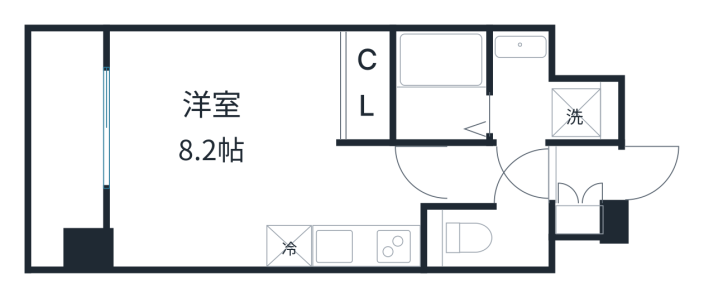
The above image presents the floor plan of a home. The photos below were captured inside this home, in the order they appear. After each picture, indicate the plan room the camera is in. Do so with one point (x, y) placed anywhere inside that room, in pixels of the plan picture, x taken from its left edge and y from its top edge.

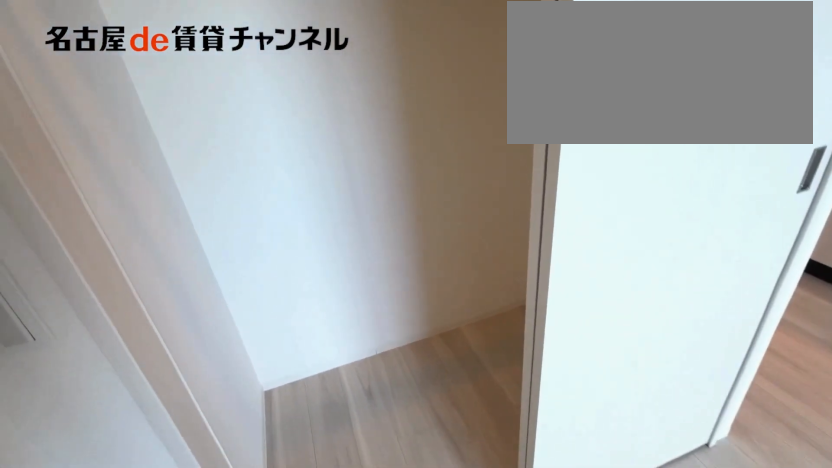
(368, 85)
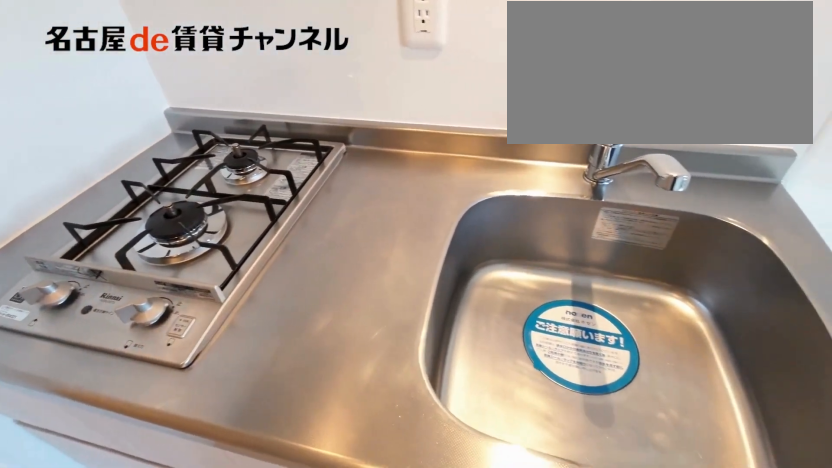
(366, 246)
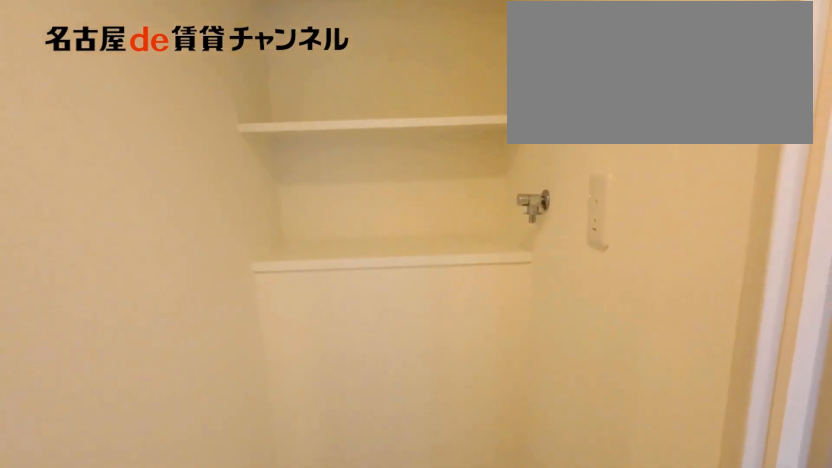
(545, 95)
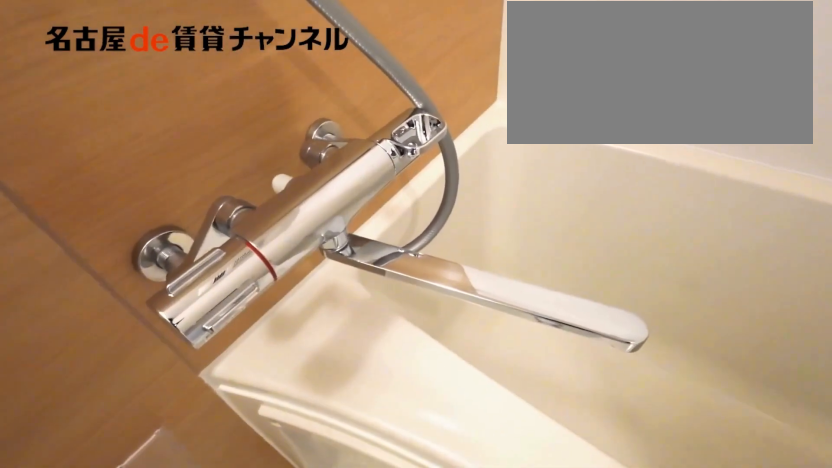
(441, 85)
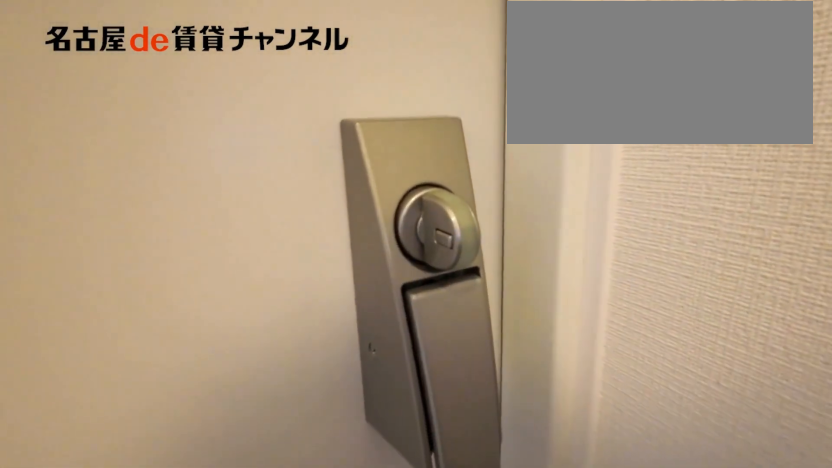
(586, 175)
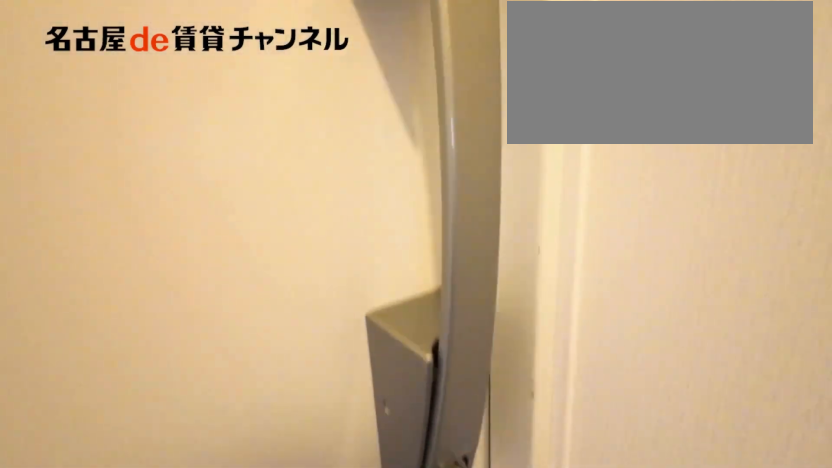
(586, 175)
